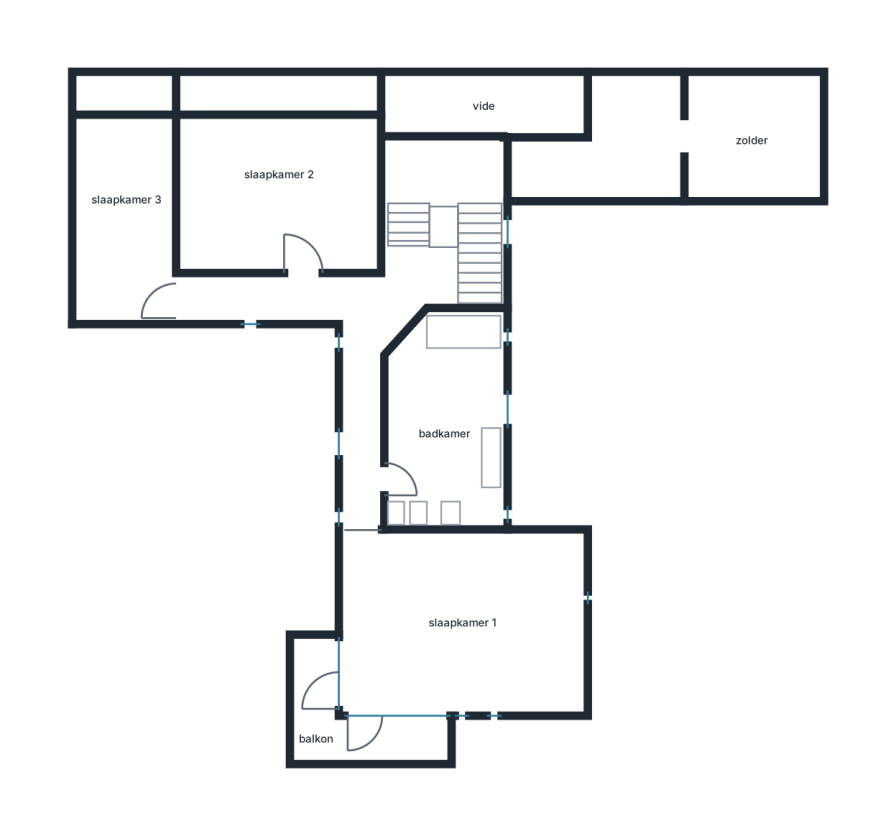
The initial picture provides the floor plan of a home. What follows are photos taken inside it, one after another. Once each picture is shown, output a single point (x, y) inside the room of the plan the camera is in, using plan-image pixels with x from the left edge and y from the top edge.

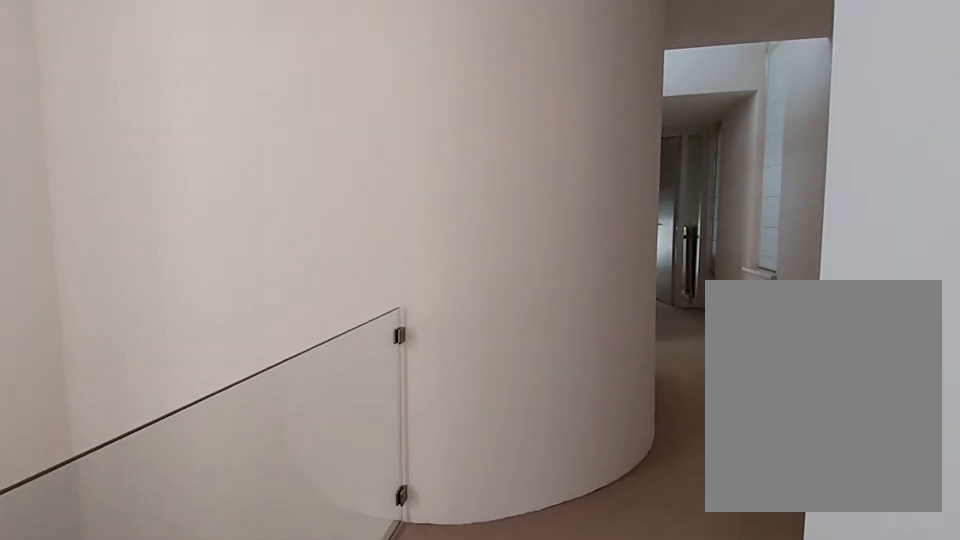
(373, 289)
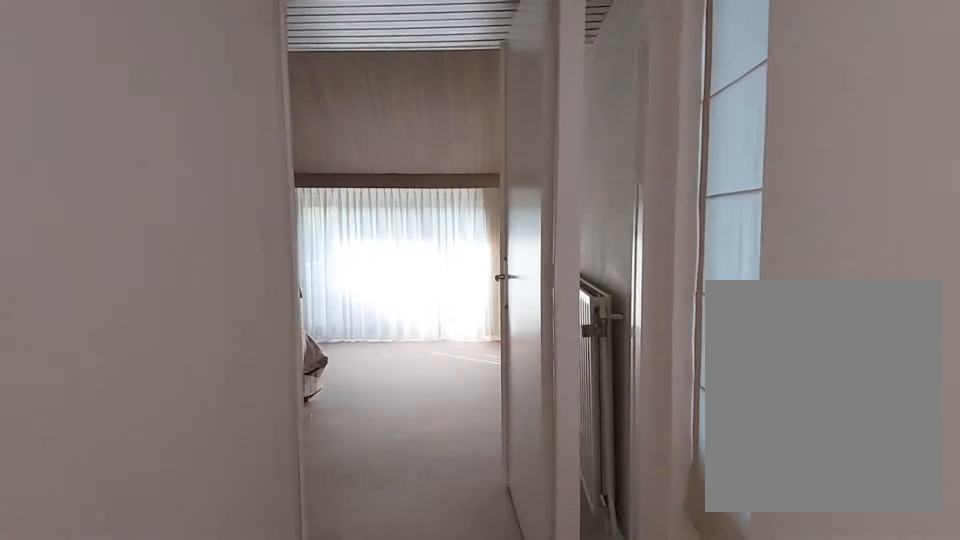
(373, 289)
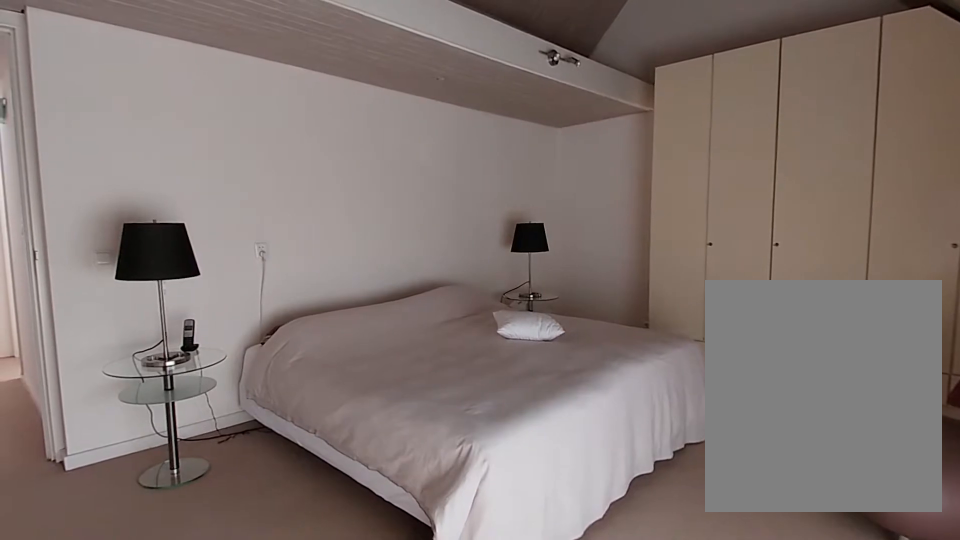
(462, 622)
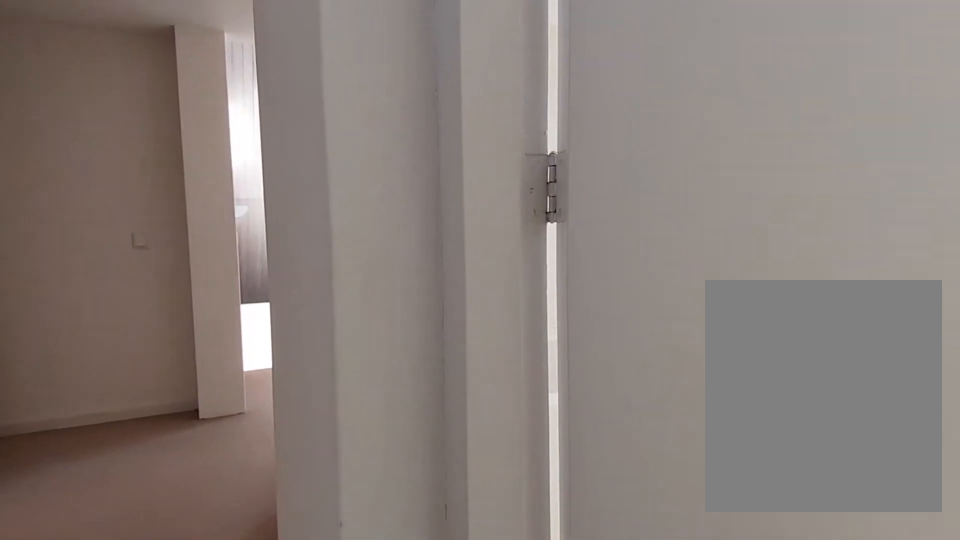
(373, 289)
